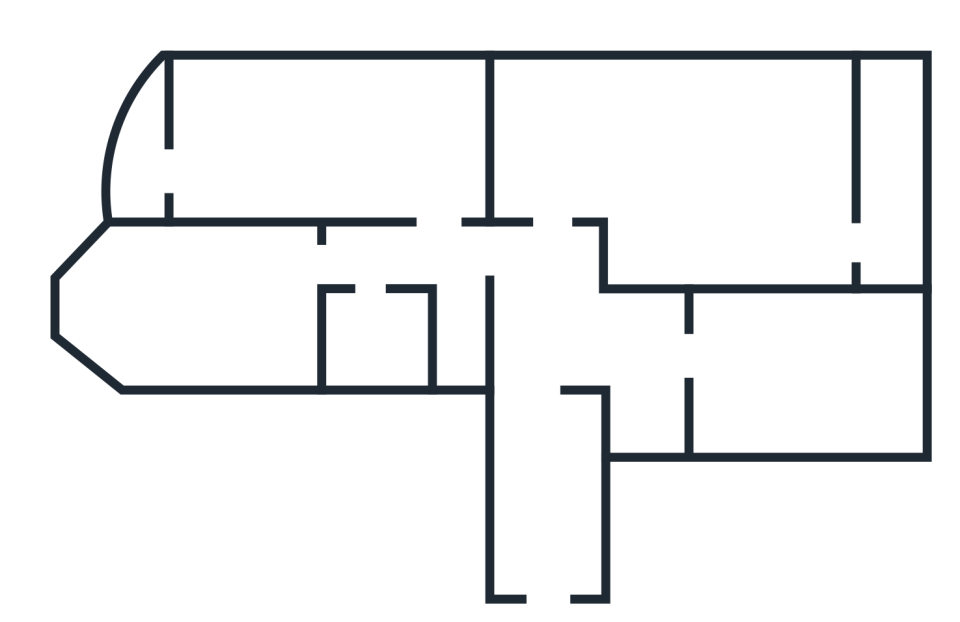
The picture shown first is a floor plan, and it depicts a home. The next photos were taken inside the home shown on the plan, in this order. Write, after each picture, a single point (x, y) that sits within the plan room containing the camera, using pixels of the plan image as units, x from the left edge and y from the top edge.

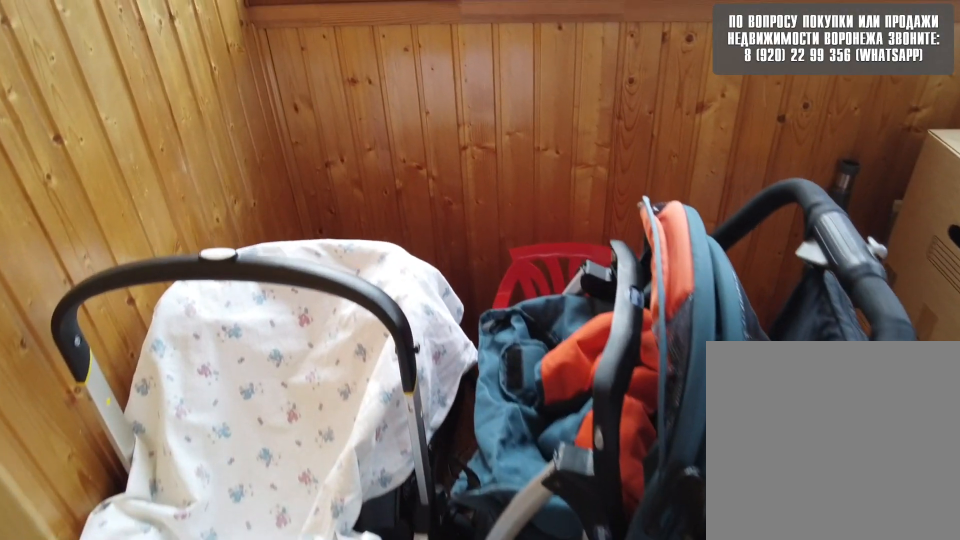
(149, 159)
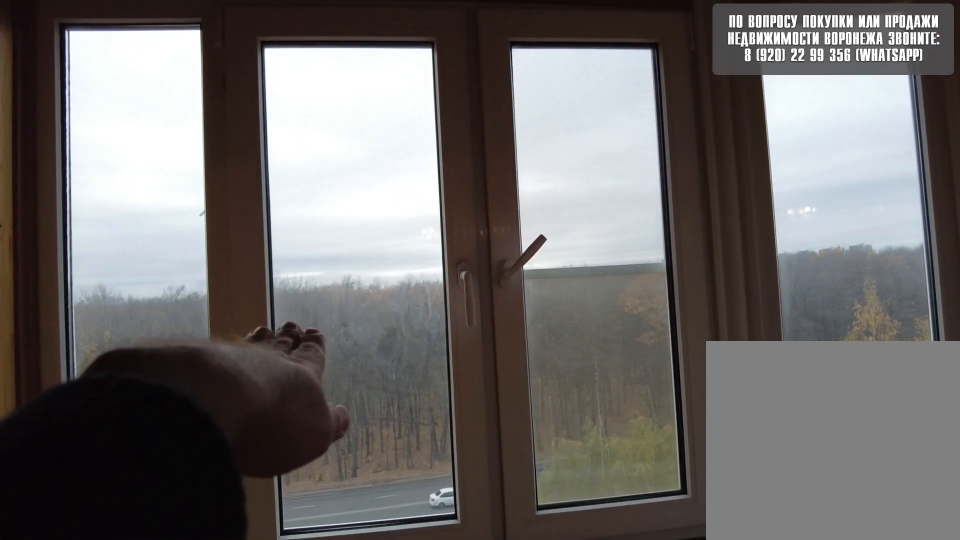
(149, 159)
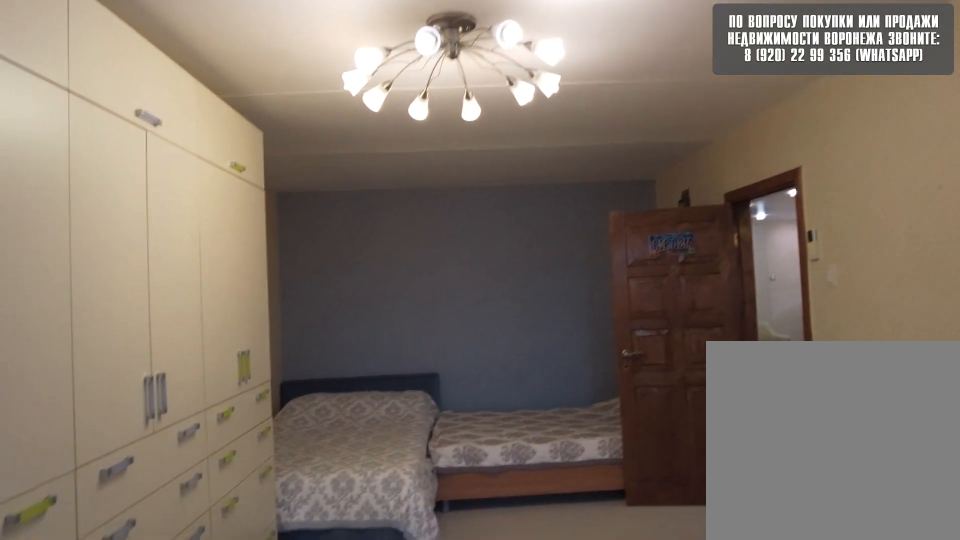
(222, 167)
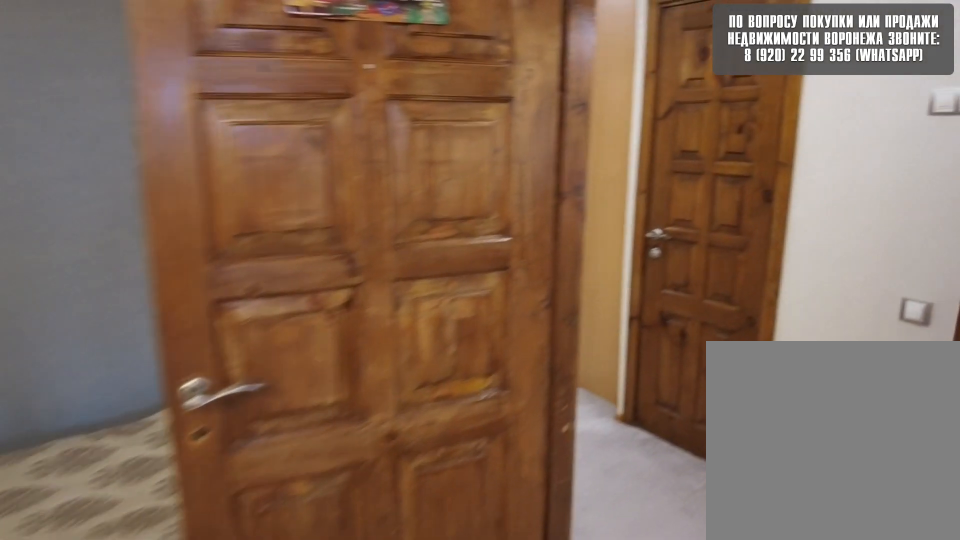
(365, 187)
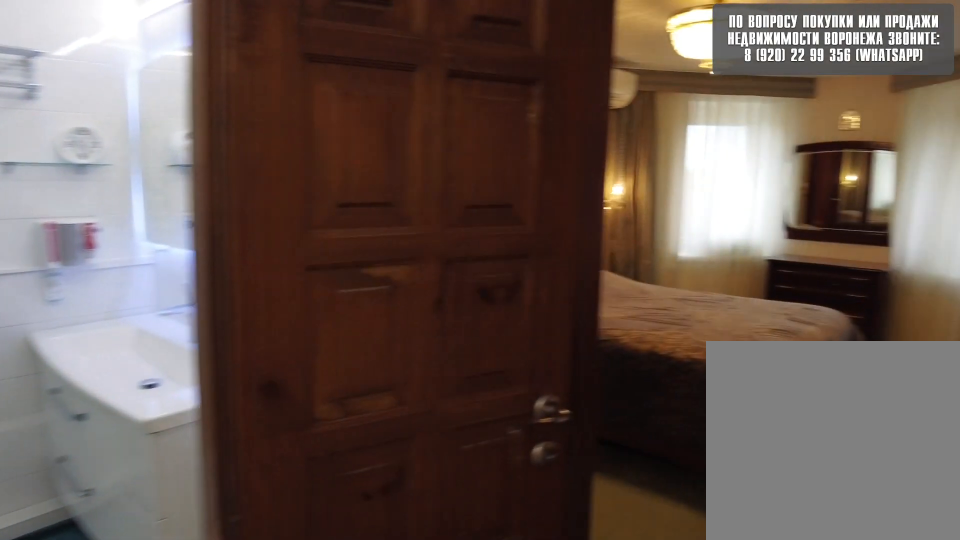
(458, 240)
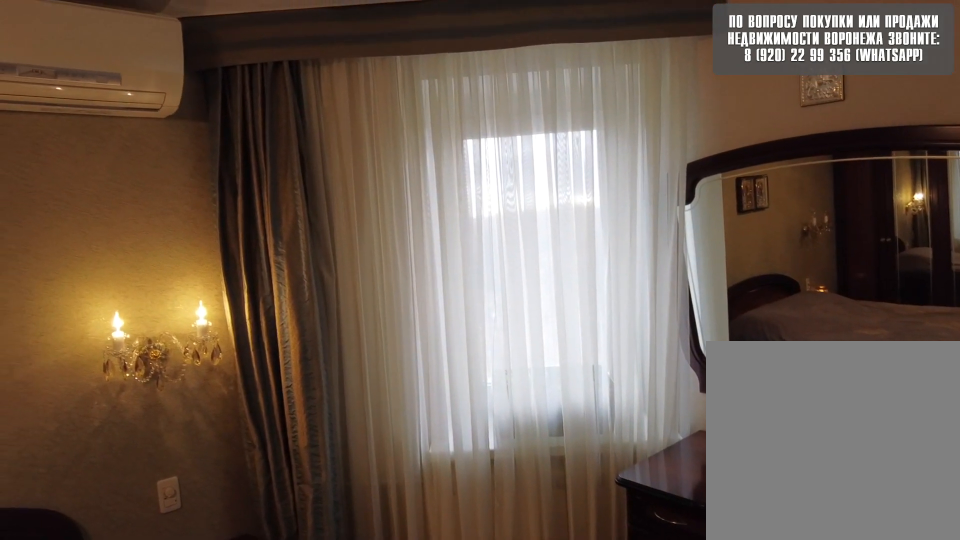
(222, 298)
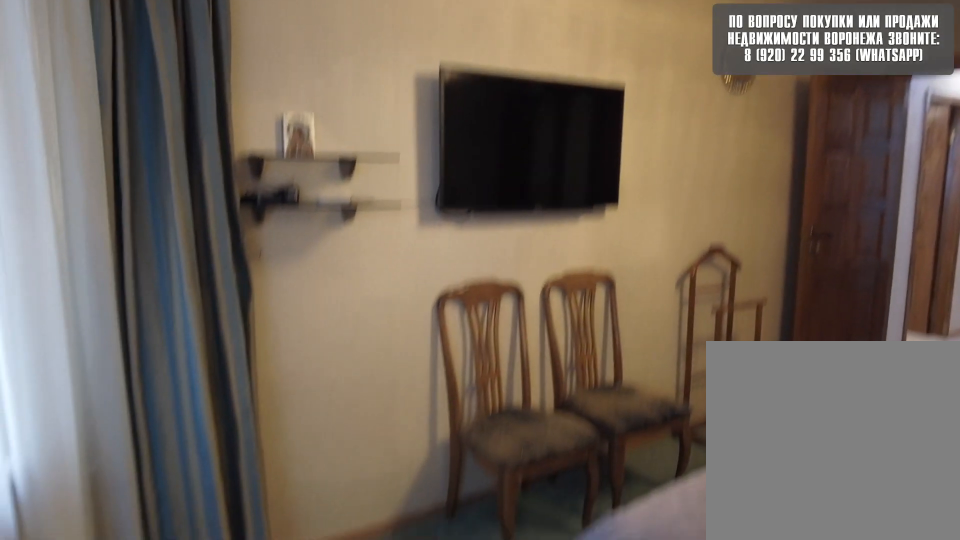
(222, 298)
